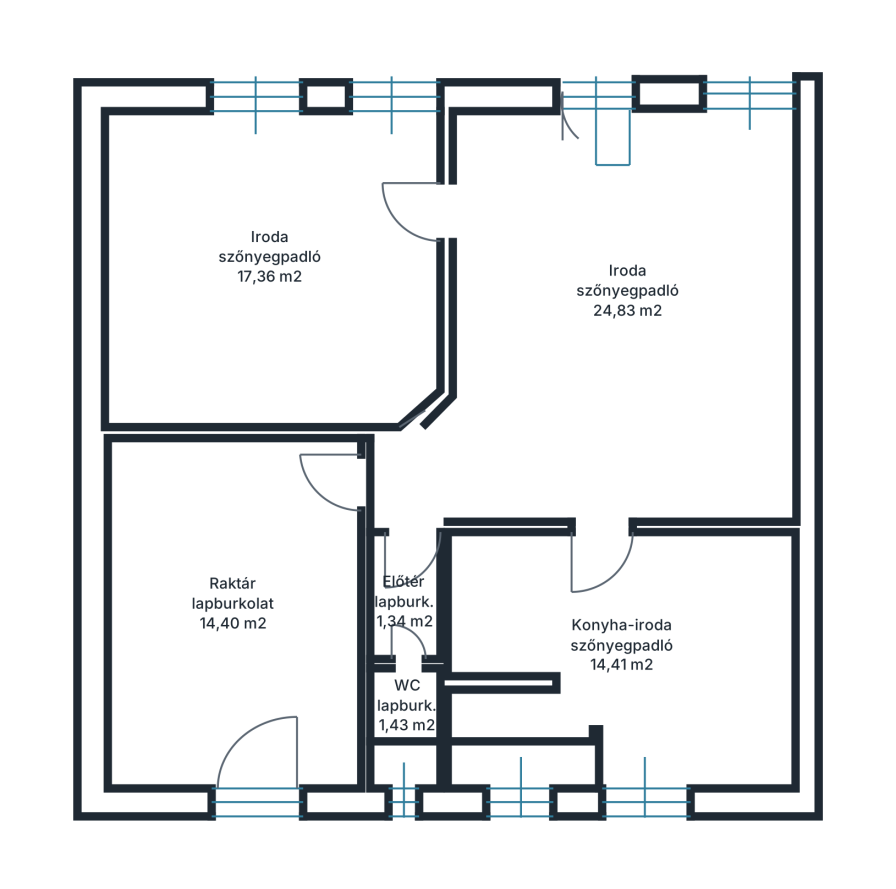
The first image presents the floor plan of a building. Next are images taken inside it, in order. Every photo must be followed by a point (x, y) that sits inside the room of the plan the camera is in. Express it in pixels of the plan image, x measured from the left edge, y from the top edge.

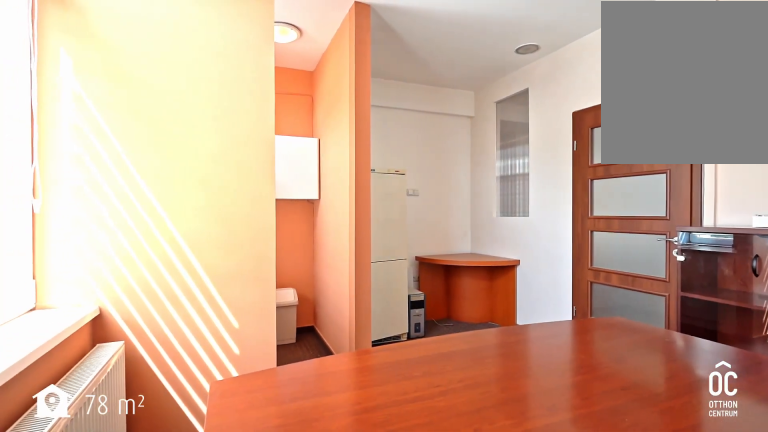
(626, 647)
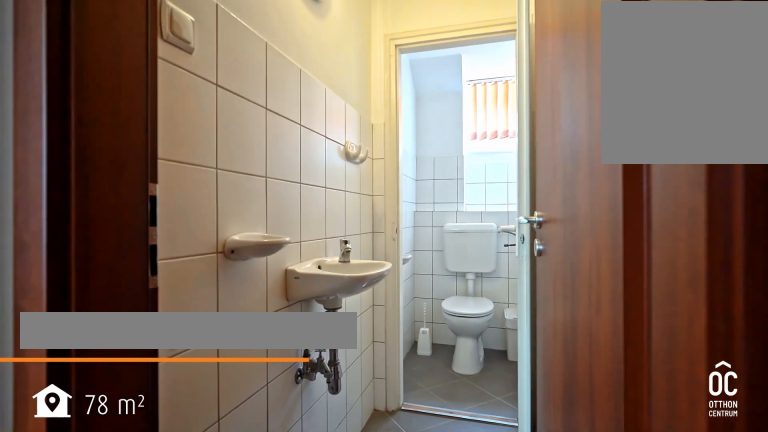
(404, 599)
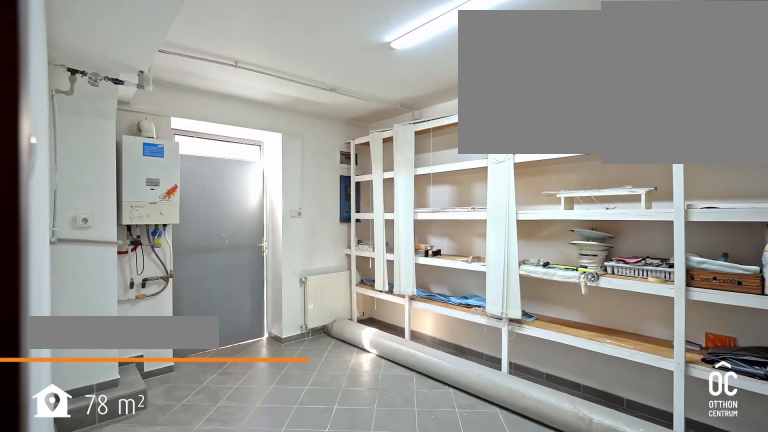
(241, 611)
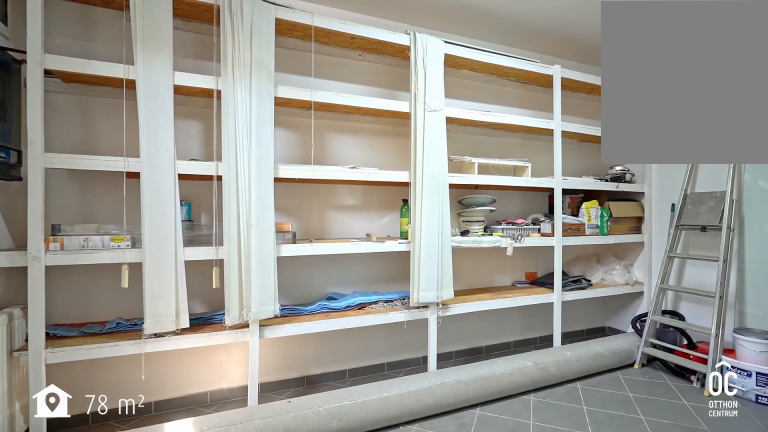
(241, 611)
